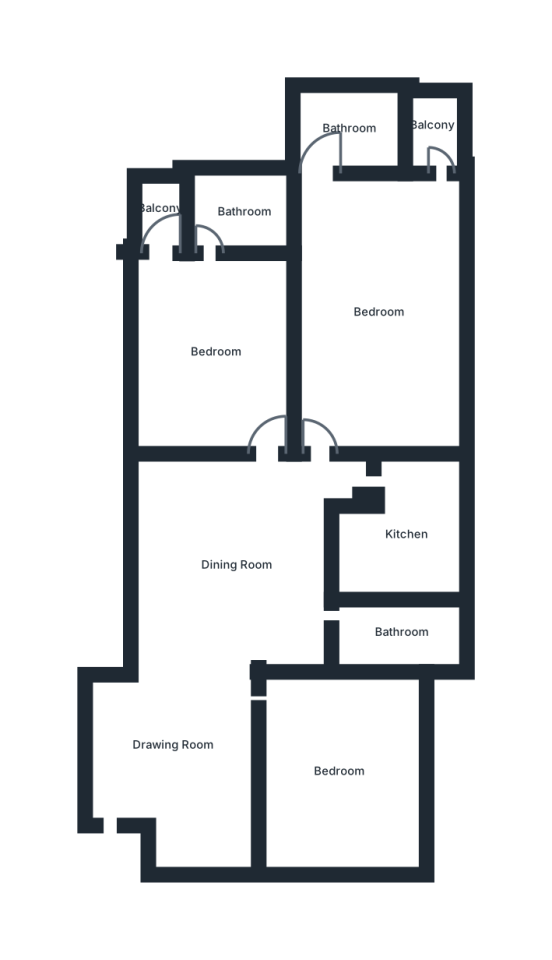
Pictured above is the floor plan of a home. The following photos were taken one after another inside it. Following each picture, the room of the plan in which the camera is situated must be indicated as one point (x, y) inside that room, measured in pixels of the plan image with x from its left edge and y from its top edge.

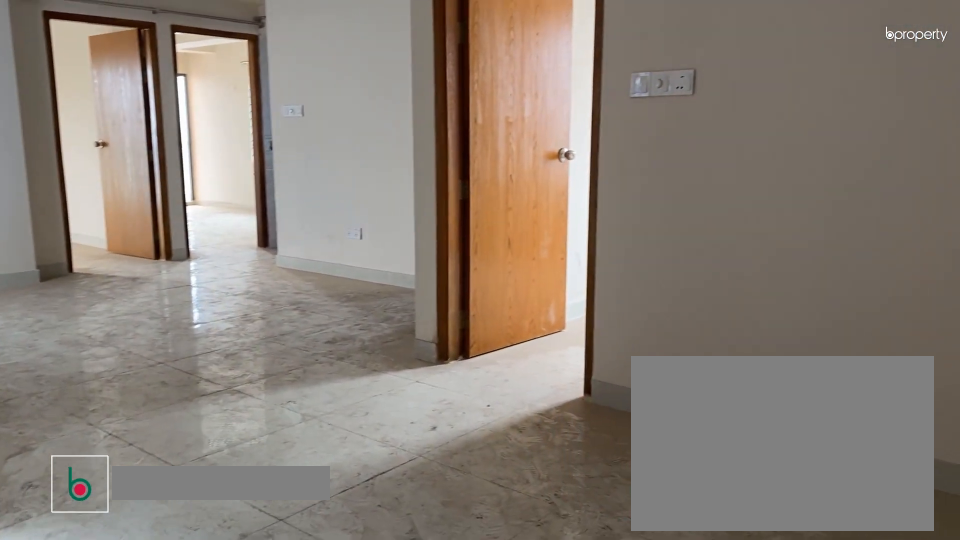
(174, 748)
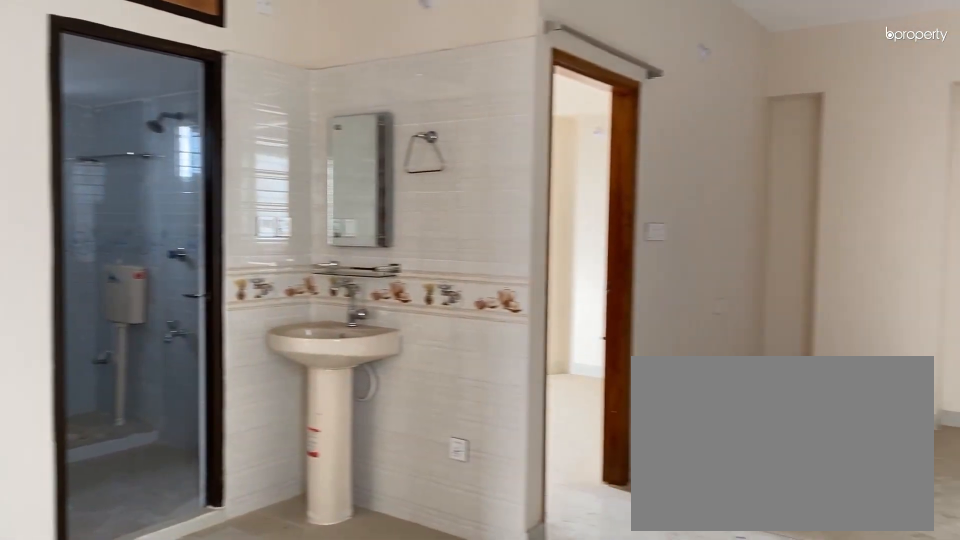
(239, 566)
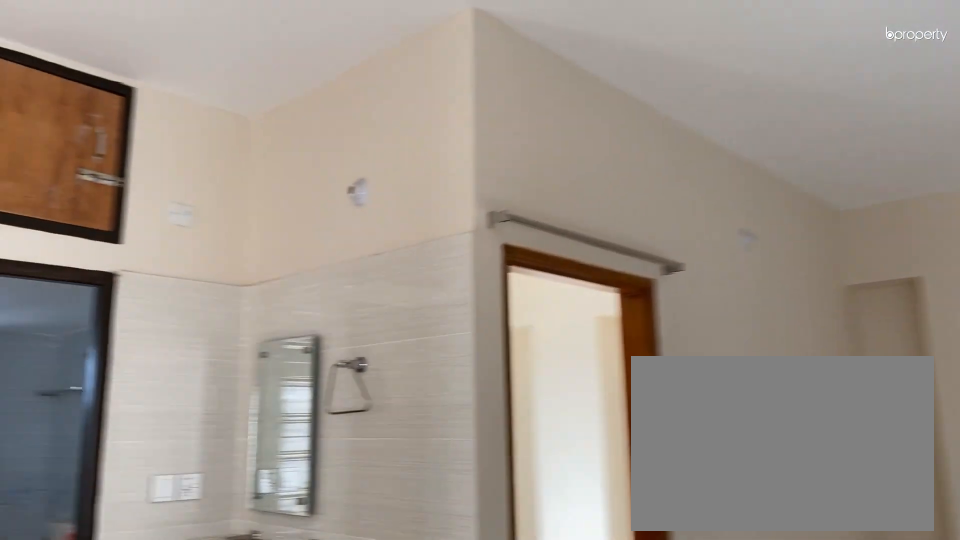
(239, 566)
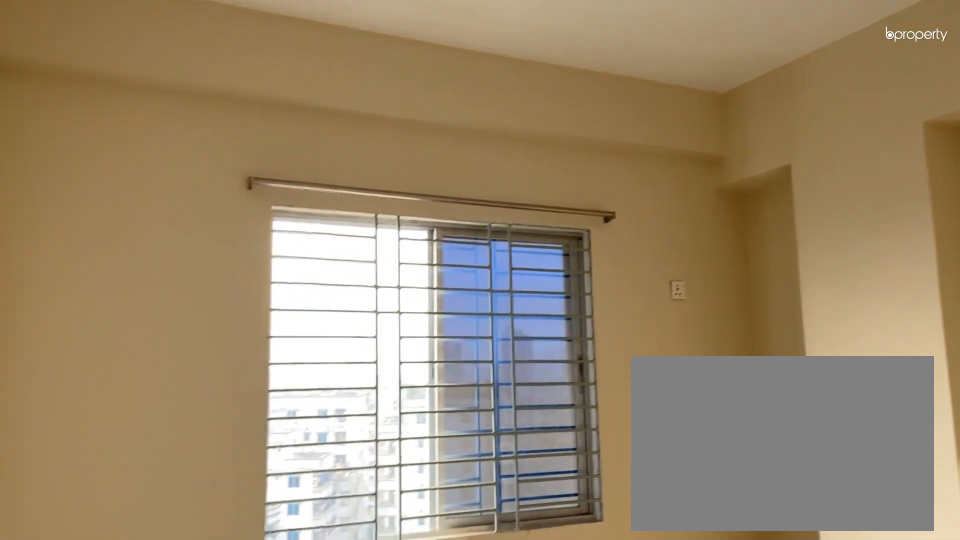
(343, 772)
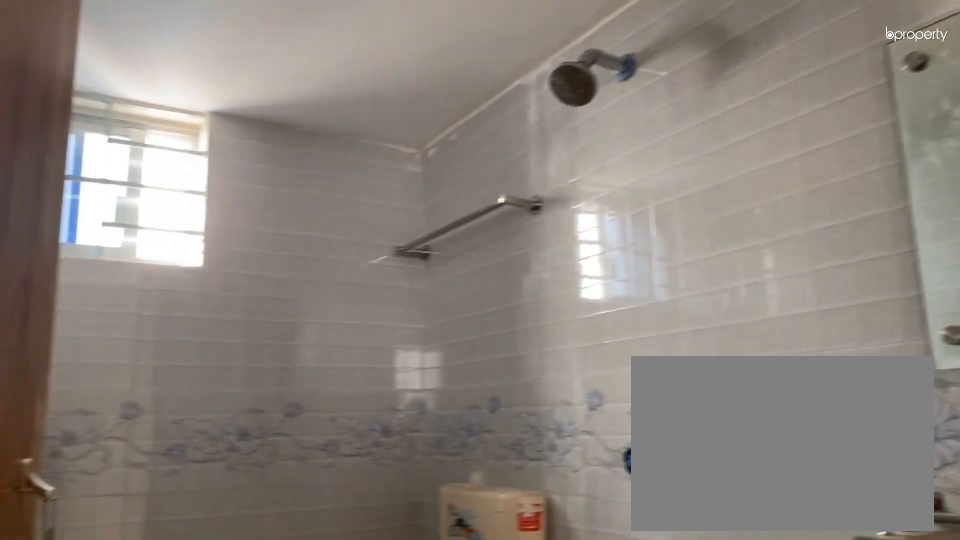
(401, 634)
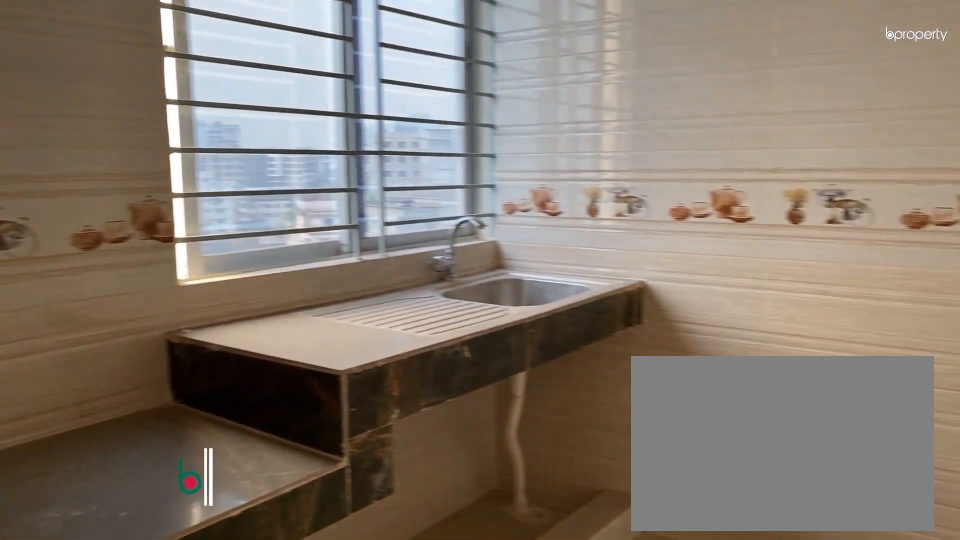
(406, 536)
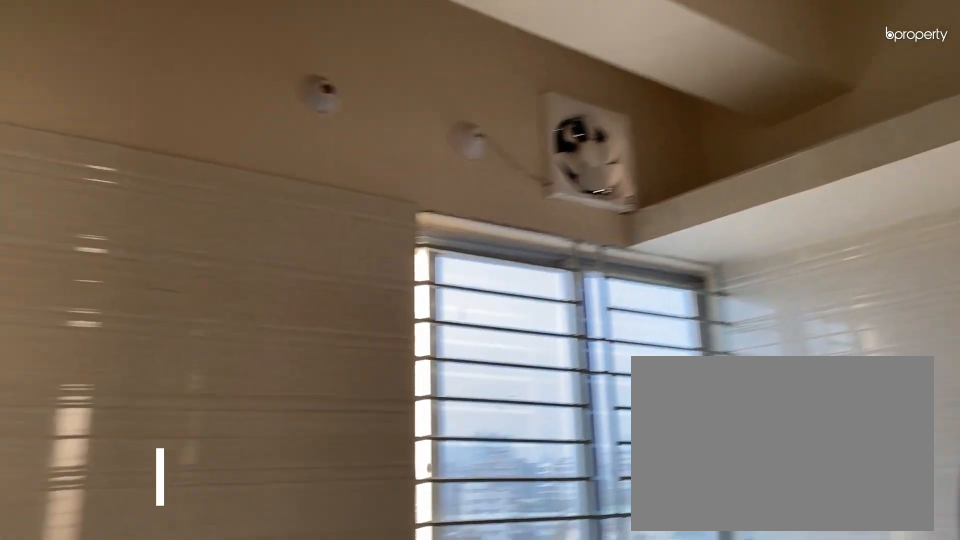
(406, 536)
